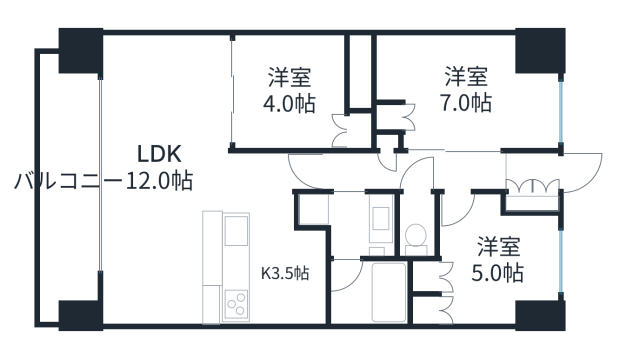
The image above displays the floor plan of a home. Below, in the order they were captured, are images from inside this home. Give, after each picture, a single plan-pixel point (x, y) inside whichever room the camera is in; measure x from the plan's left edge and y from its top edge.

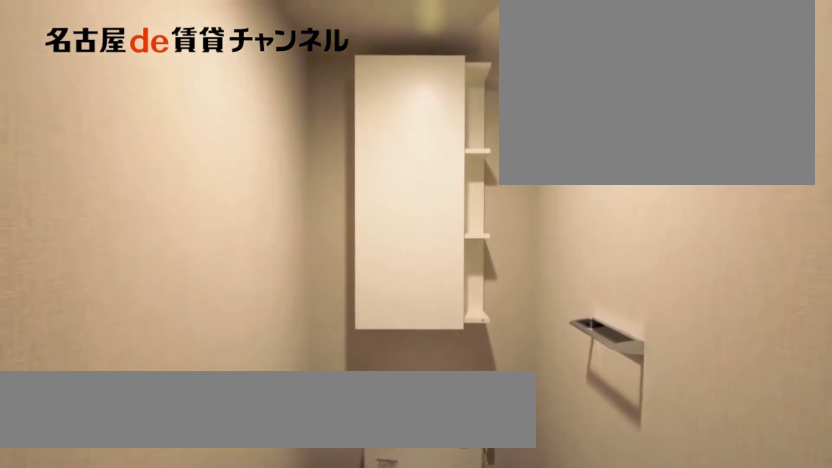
(418, 227)
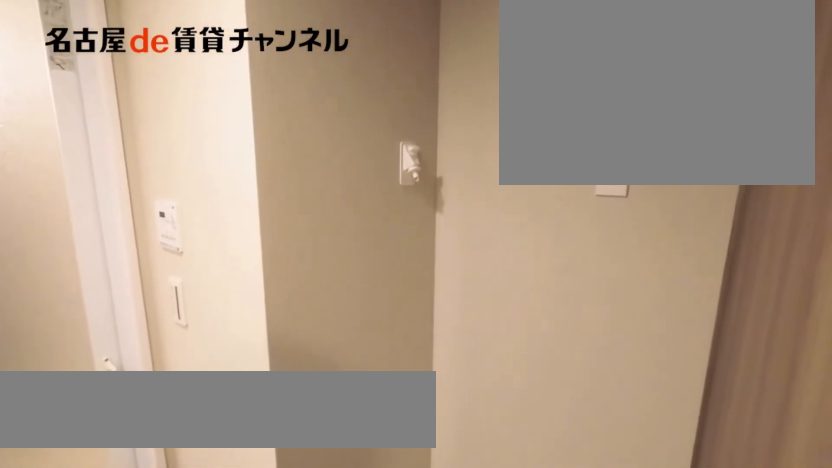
(351, 222)
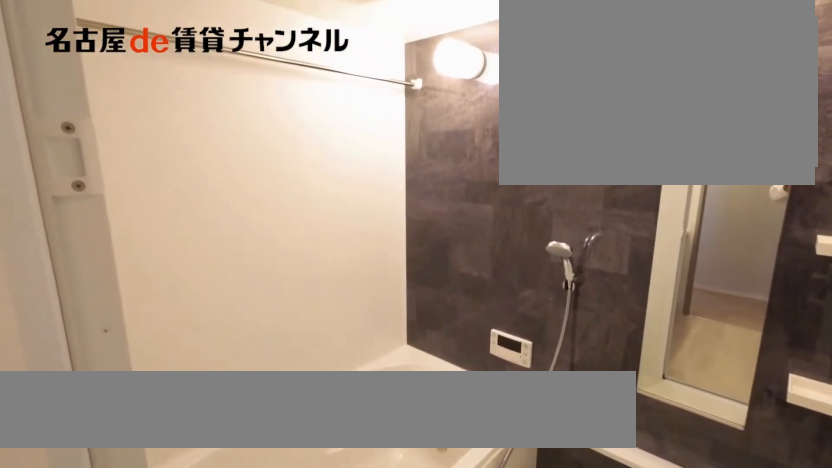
(365, 292)
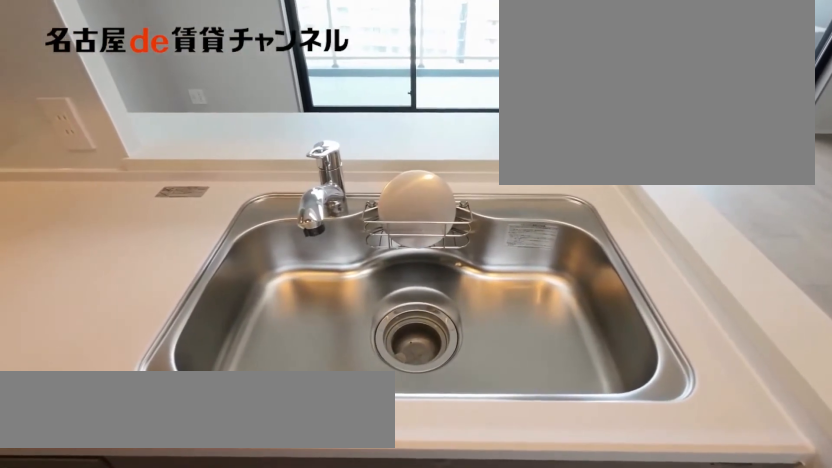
(245, 267)
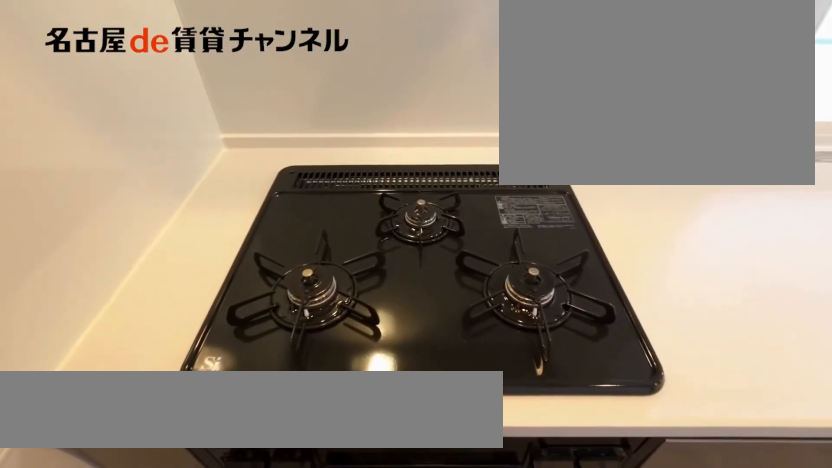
(245, 267)
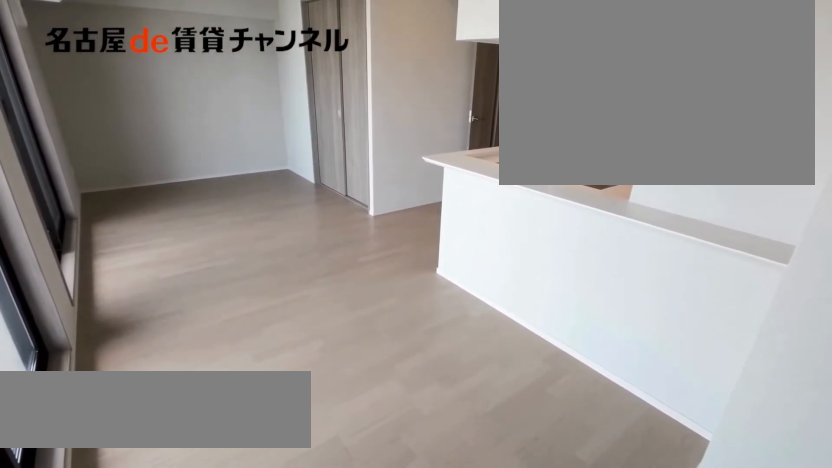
(160, 171)
